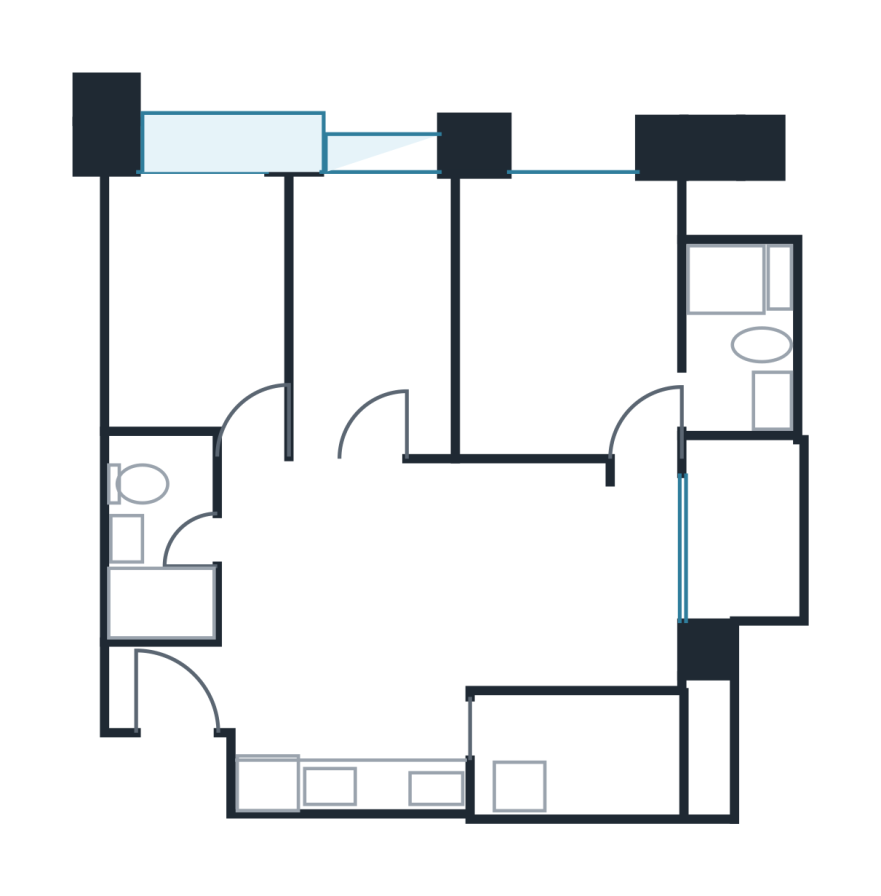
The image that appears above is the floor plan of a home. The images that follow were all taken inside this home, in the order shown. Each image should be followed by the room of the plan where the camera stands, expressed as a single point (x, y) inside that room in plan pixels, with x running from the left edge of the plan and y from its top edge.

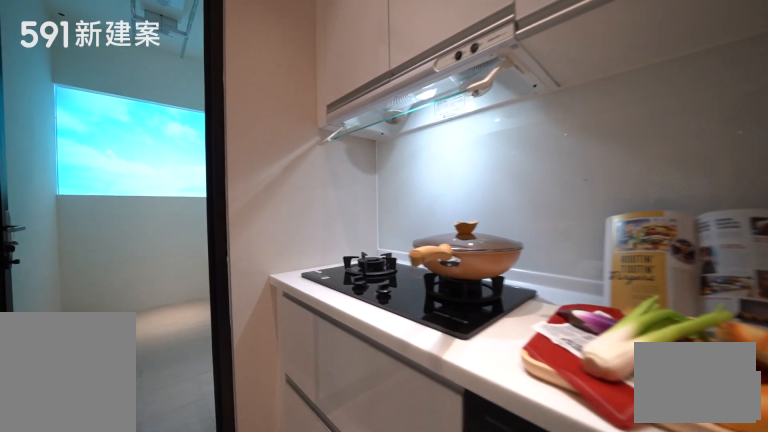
(345, 752)
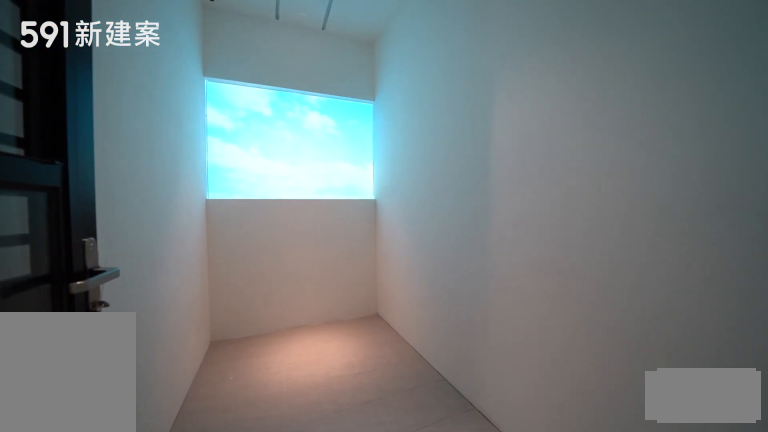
(579, 755)
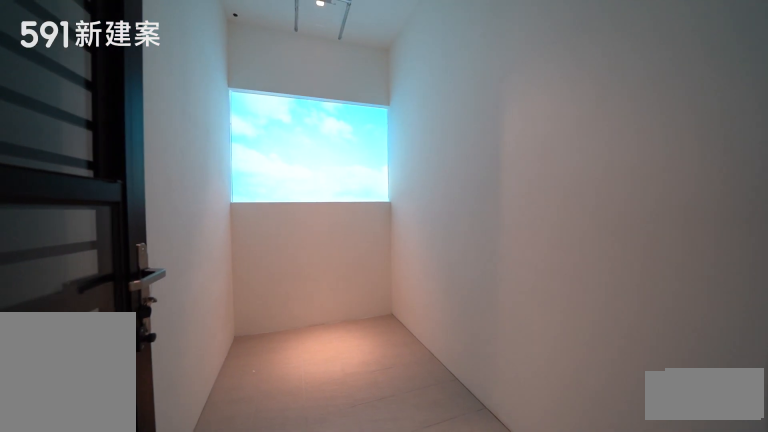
(579, 755)
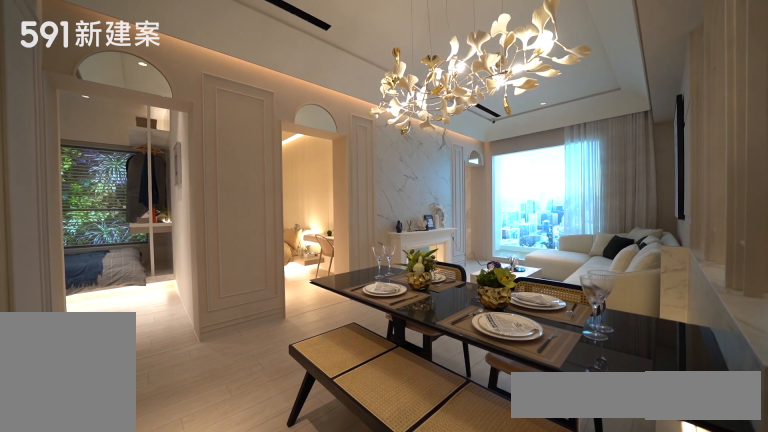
(305, 574)
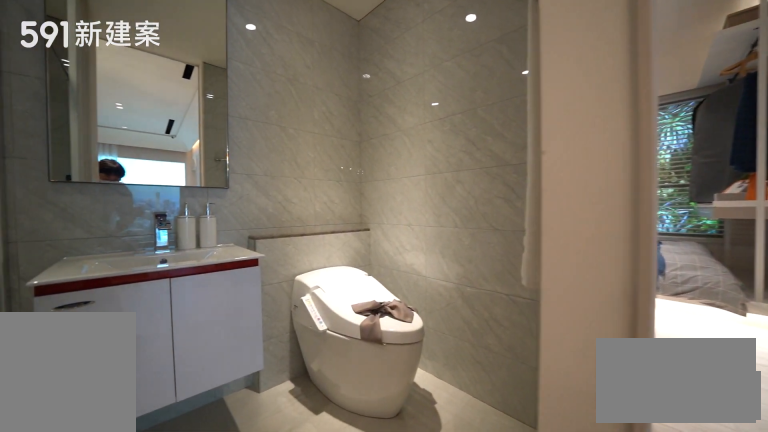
(158, 535)
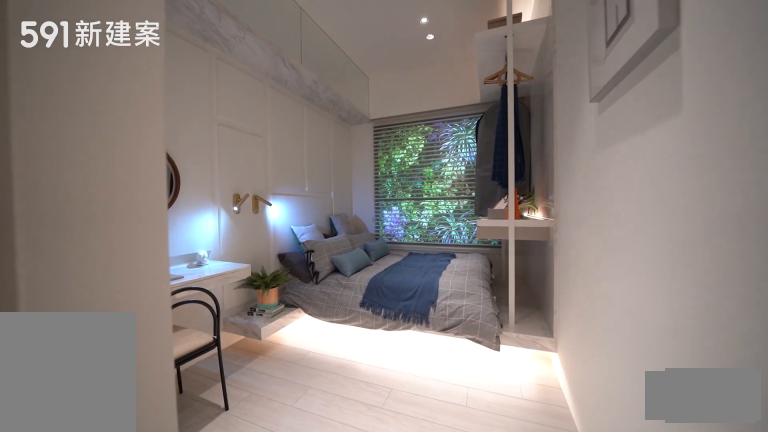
(187, 297)
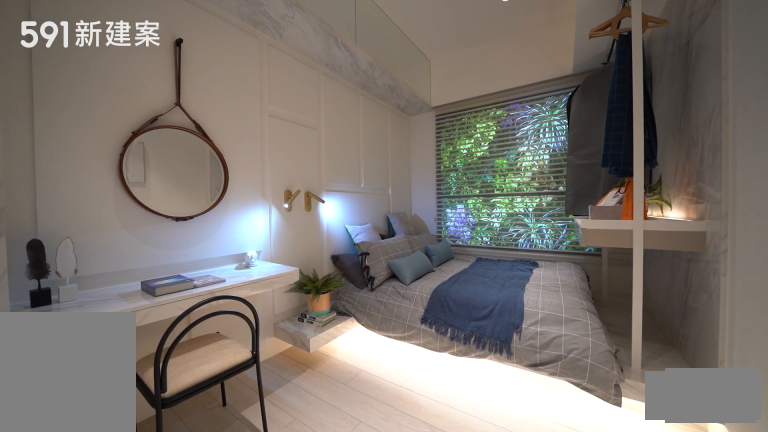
(187, 297)
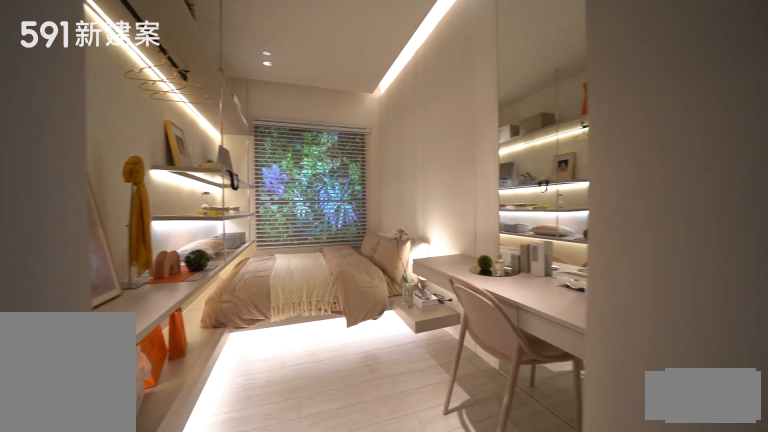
(365, 316)
